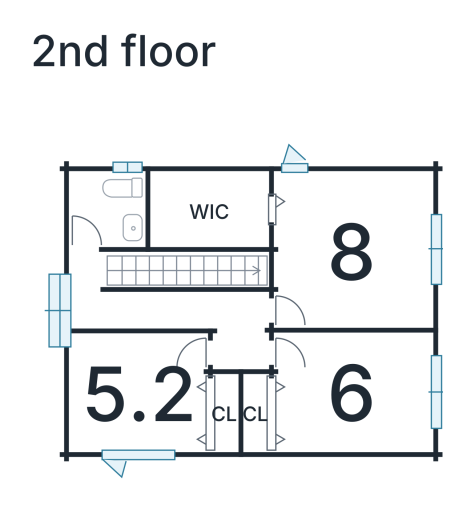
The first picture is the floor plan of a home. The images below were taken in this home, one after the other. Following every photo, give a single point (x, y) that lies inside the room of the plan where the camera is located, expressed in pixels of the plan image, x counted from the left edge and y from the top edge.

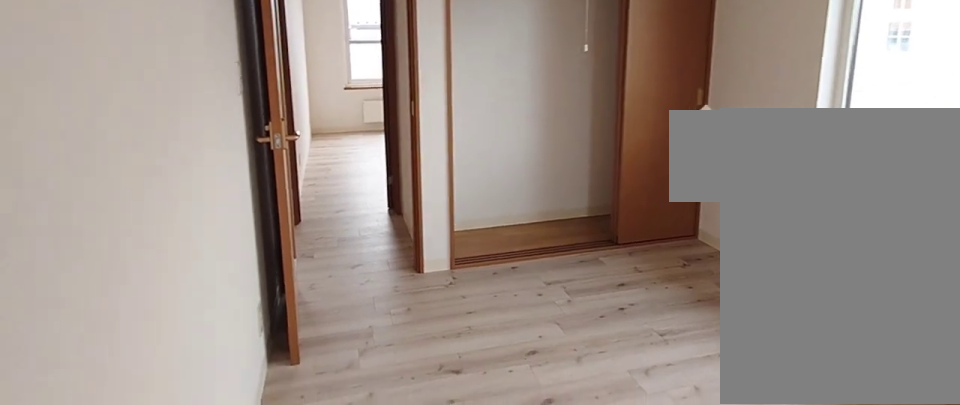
(143, 410)
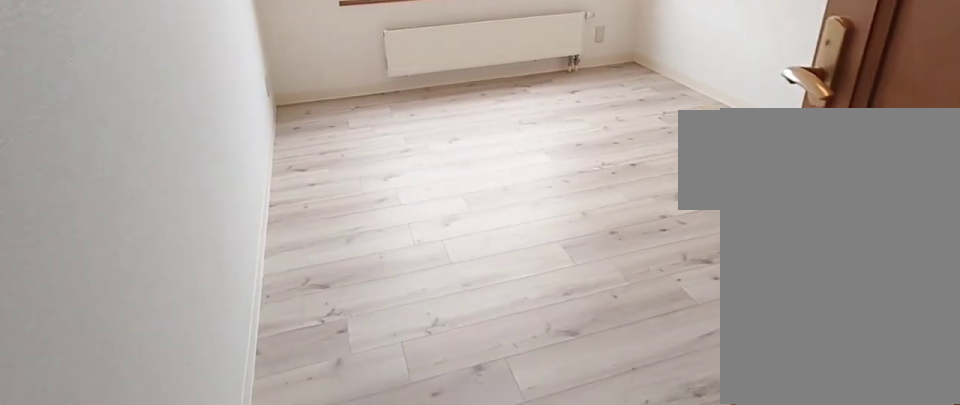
(349, 399)
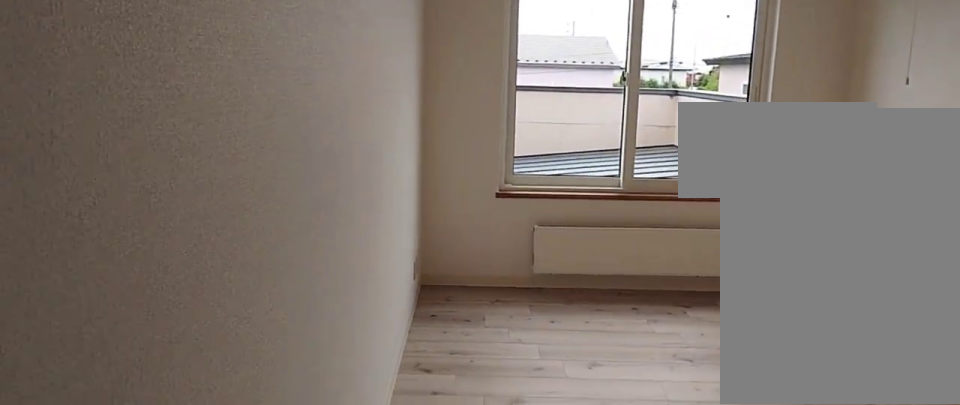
(349, 399)
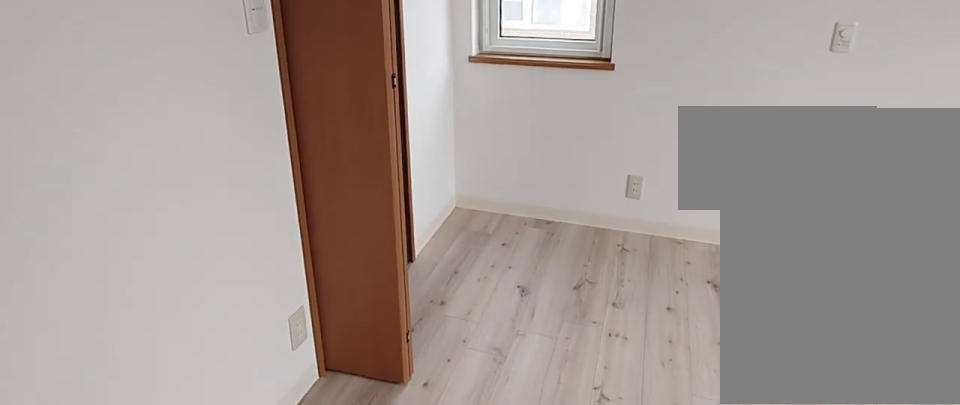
(349, 254)
